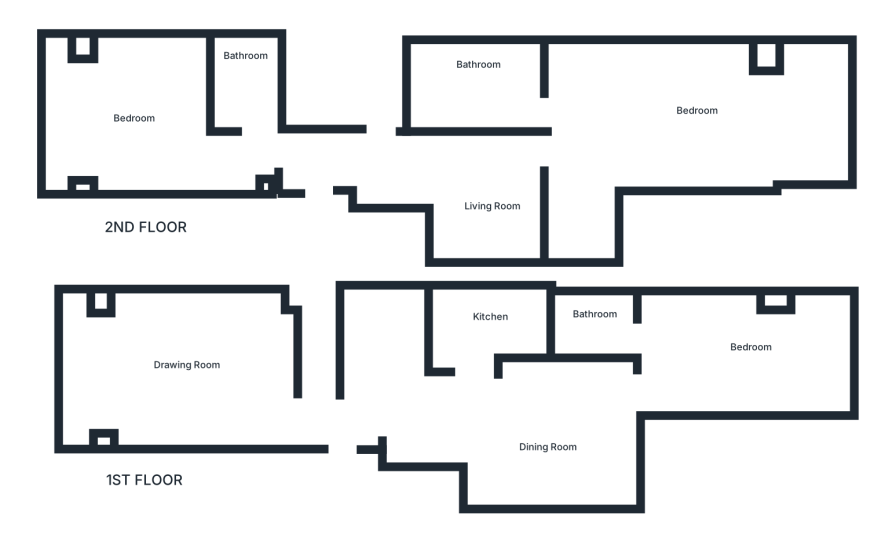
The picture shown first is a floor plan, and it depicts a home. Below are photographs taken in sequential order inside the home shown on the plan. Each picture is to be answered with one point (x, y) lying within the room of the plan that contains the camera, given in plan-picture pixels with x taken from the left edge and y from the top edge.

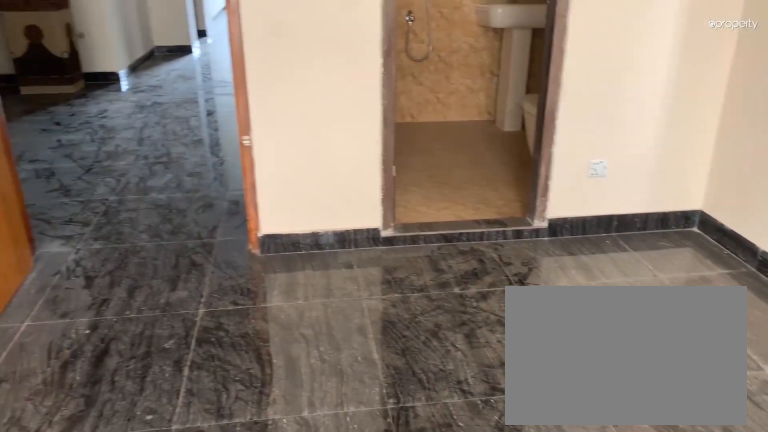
(745, 351)
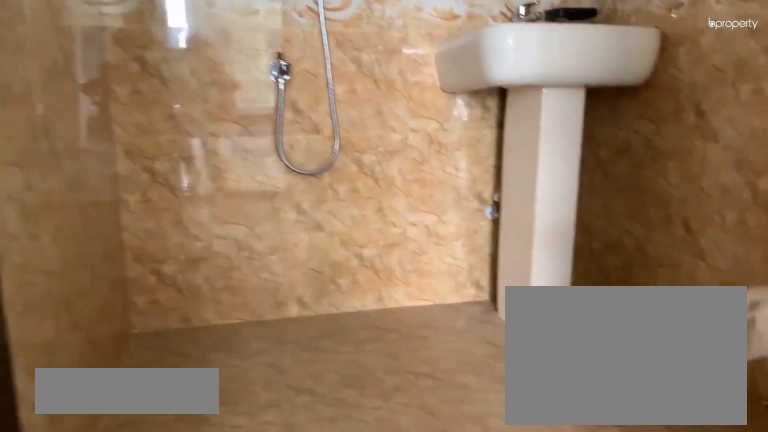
(603, 327)
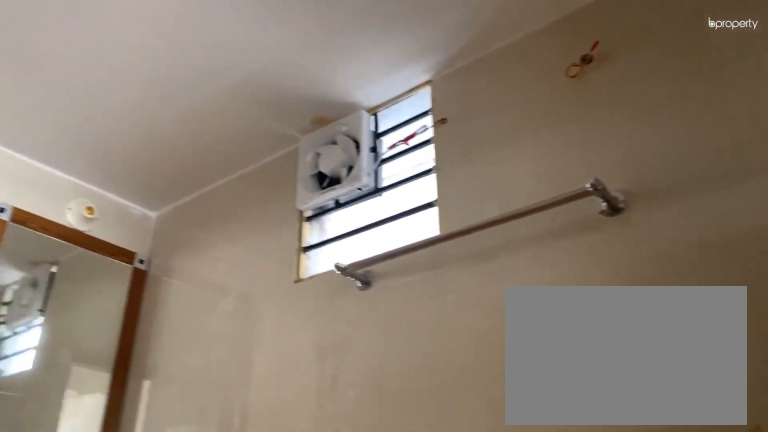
(603, 327)
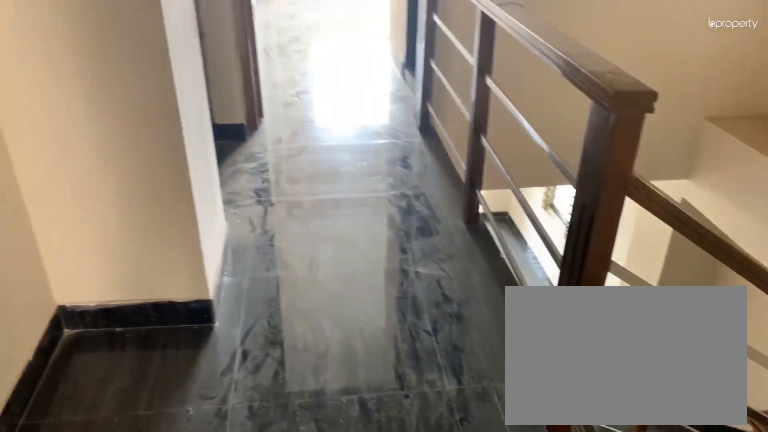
(435, 168)
